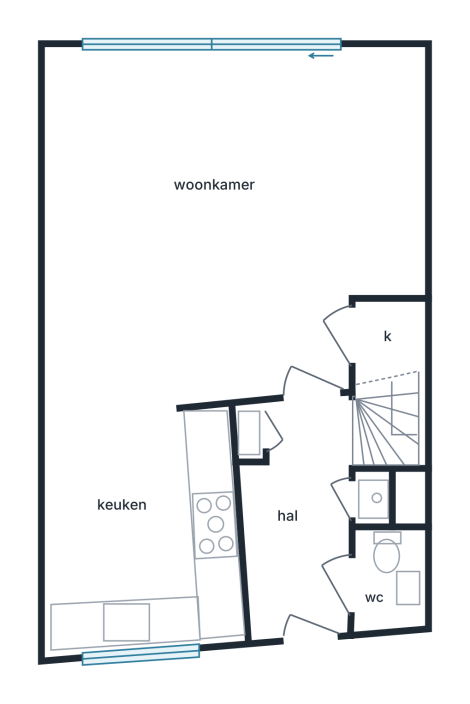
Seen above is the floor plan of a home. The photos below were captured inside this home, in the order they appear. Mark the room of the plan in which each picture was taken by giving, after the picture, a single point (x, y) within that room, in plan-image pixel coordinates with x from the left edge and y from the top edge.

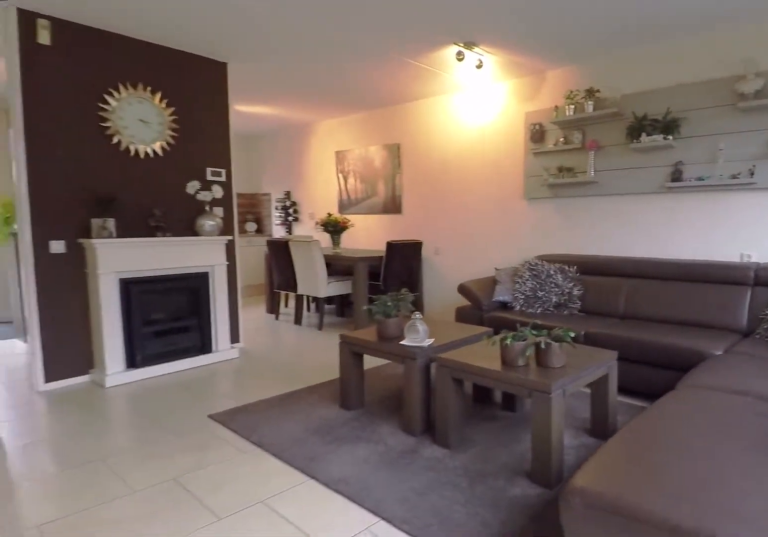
(241, 262)
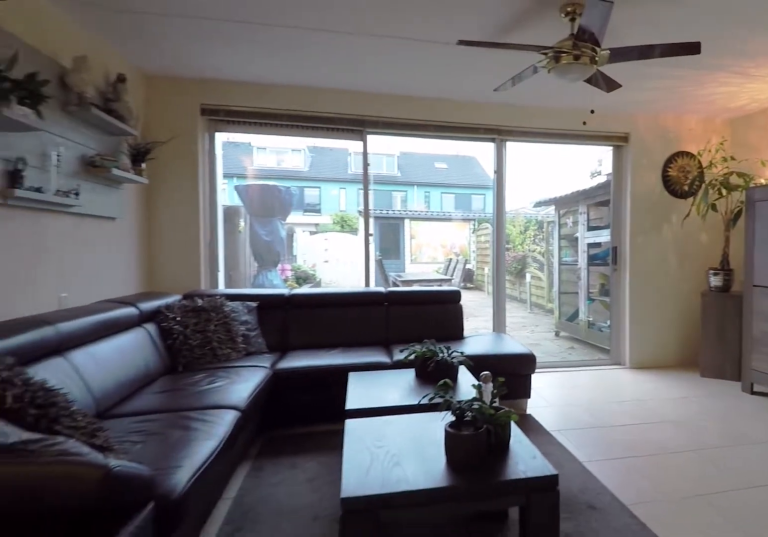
(241, 262)
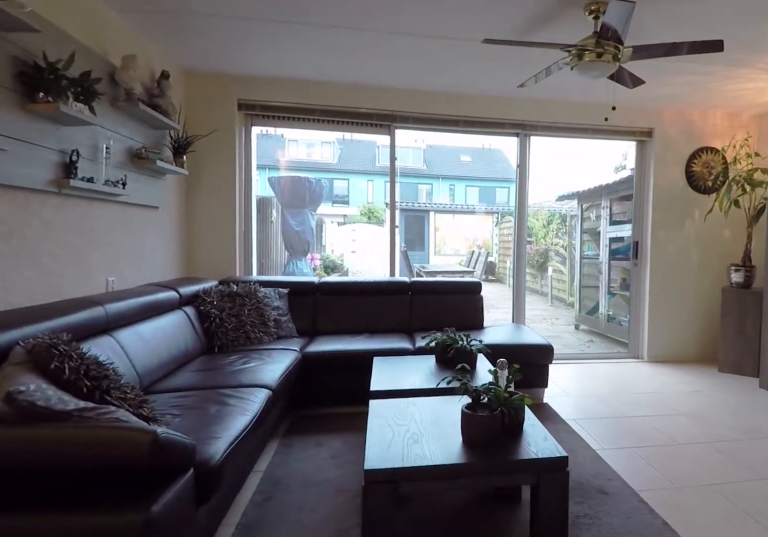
(241, 262)
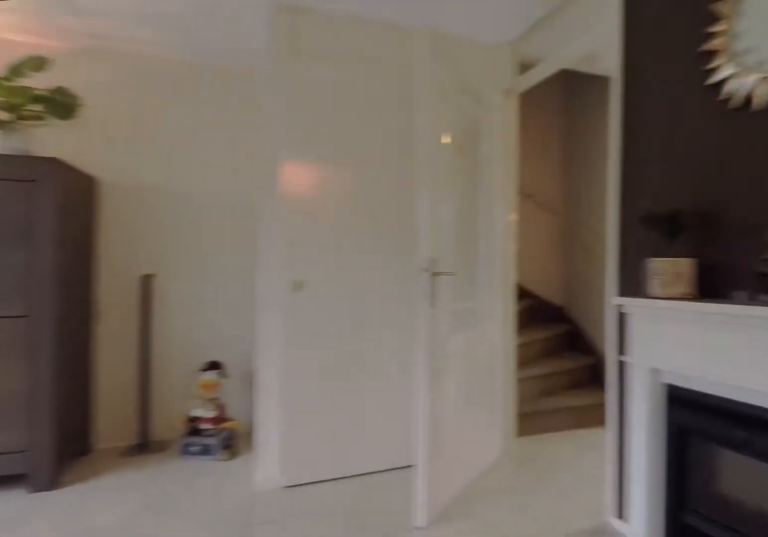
(241, 262)
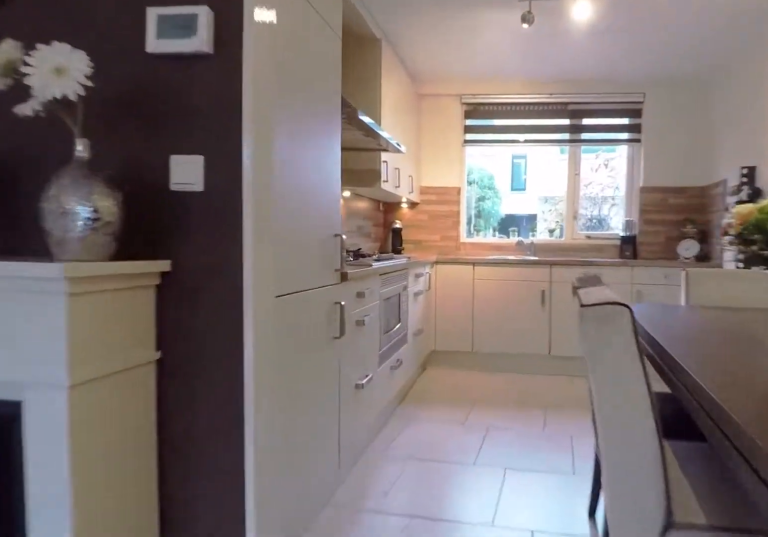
(241, 262)
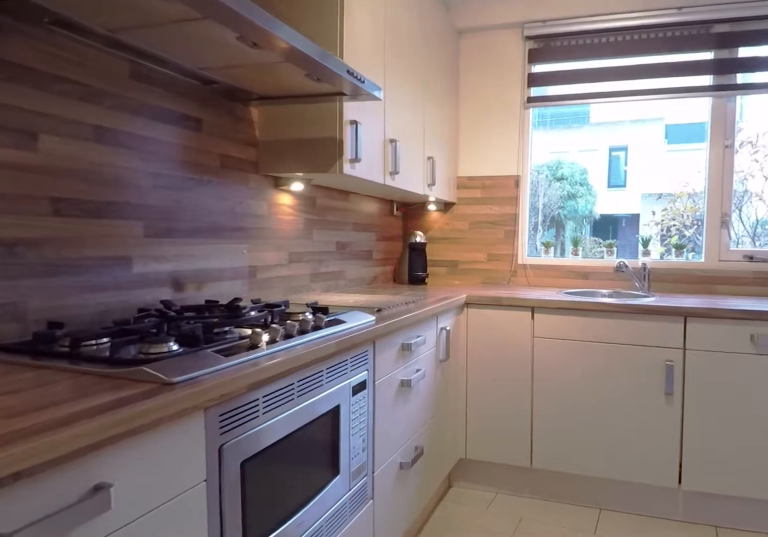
(142, 531)
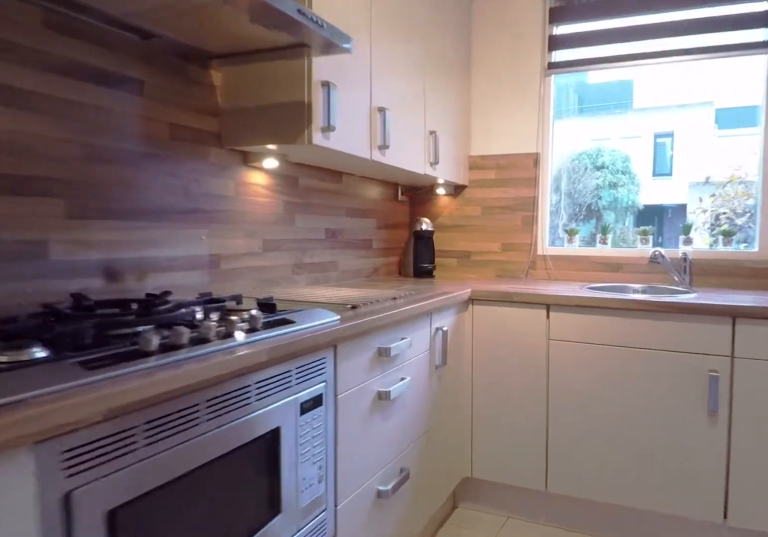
(142, 531)
